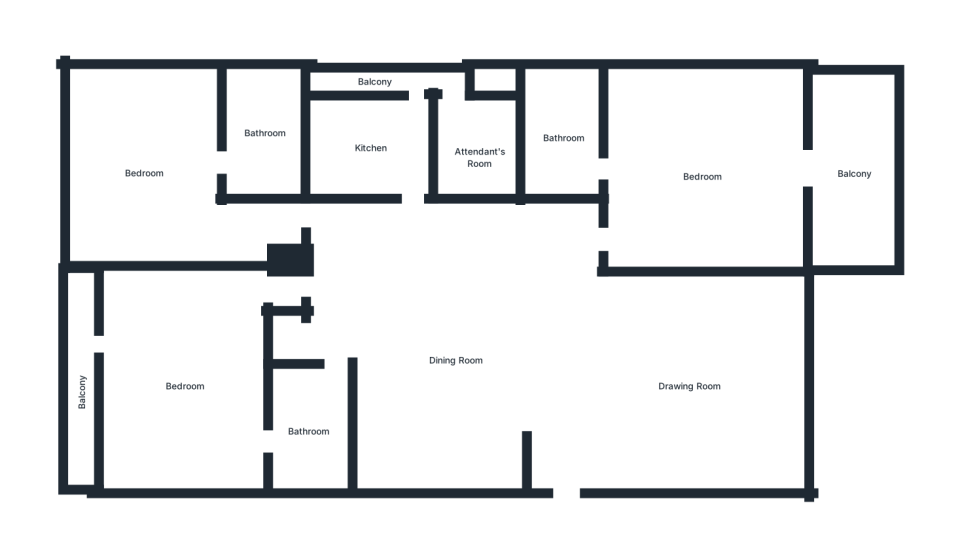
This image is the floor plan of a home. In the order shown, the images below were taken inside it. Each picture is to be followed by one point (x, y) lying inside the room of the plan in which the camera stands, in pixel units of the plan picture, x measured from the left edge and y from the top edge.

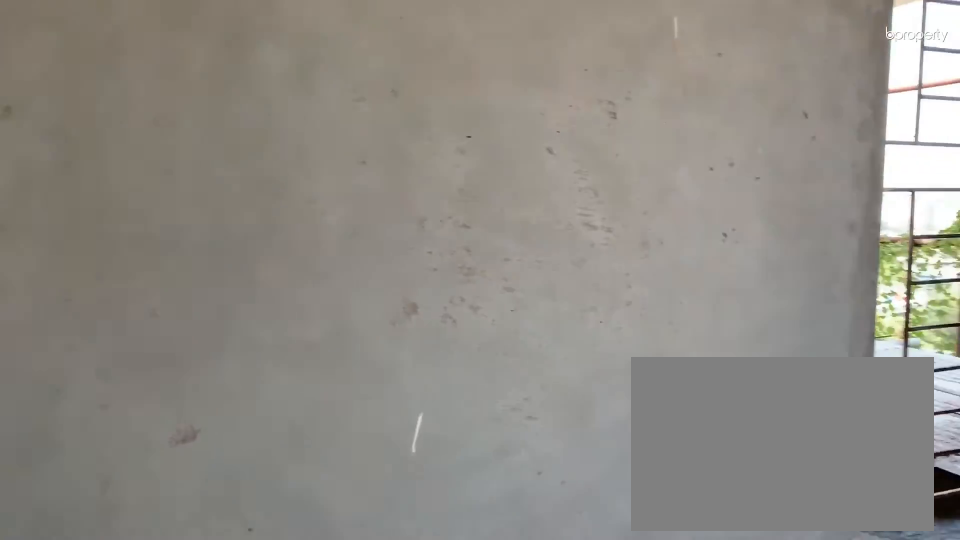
(143, 175)
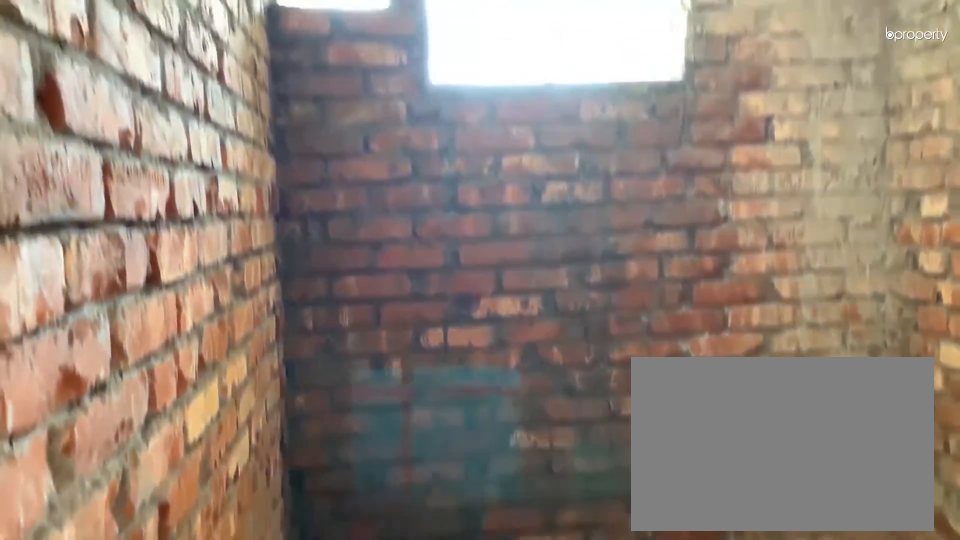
(264, 140)
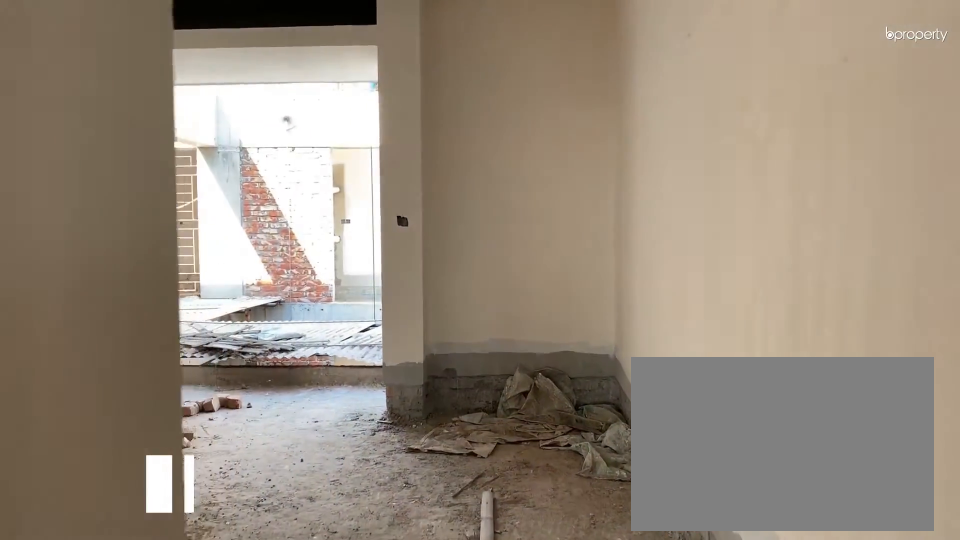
(327, 291)
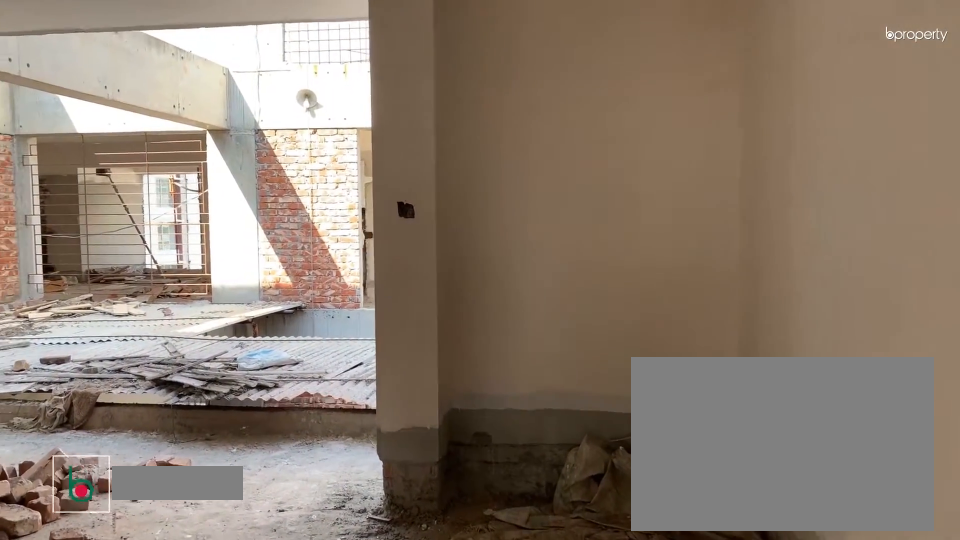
(186, 390)
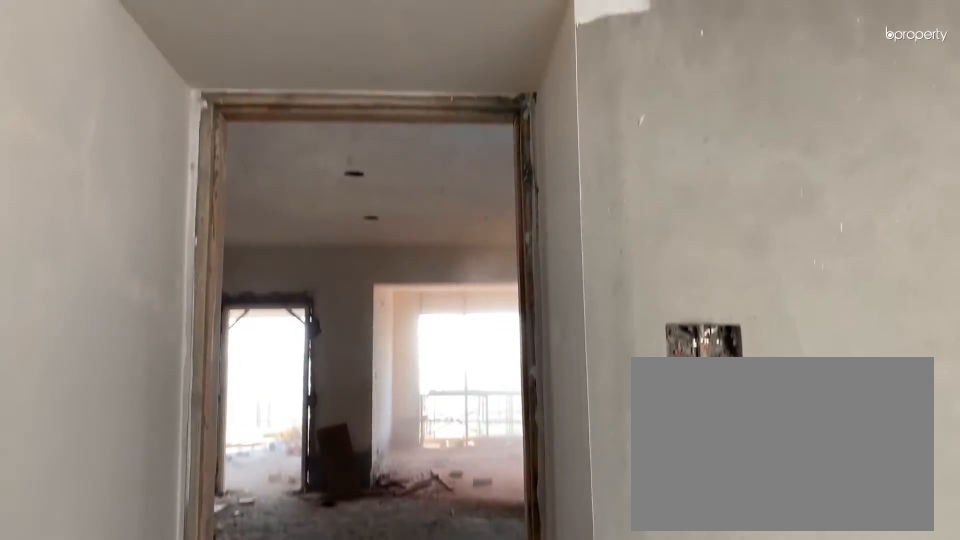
(186, 391)
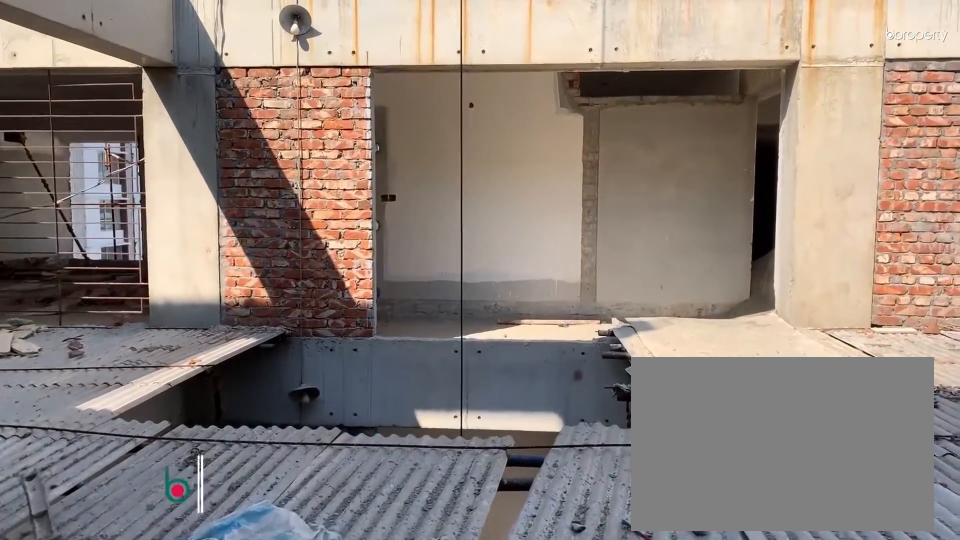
(78, 338)
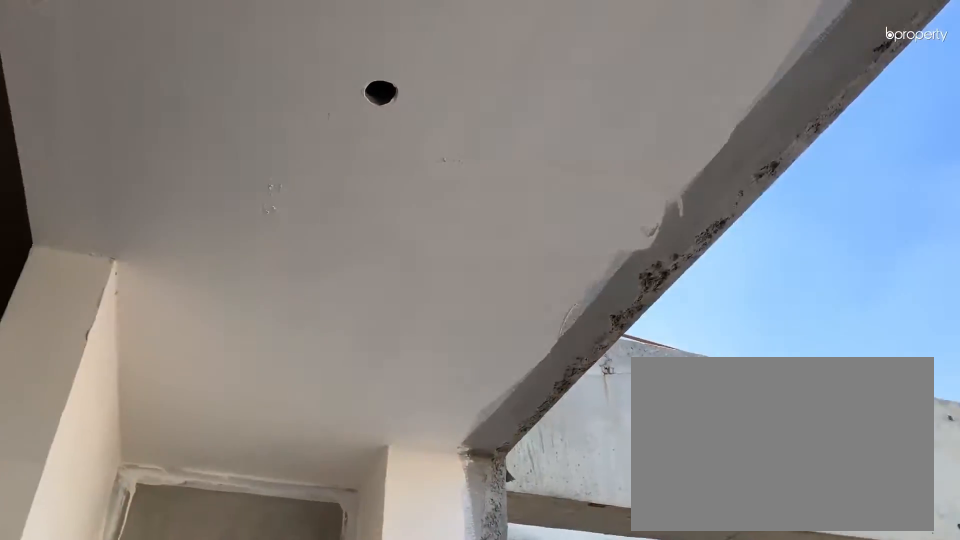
(78, 338)
